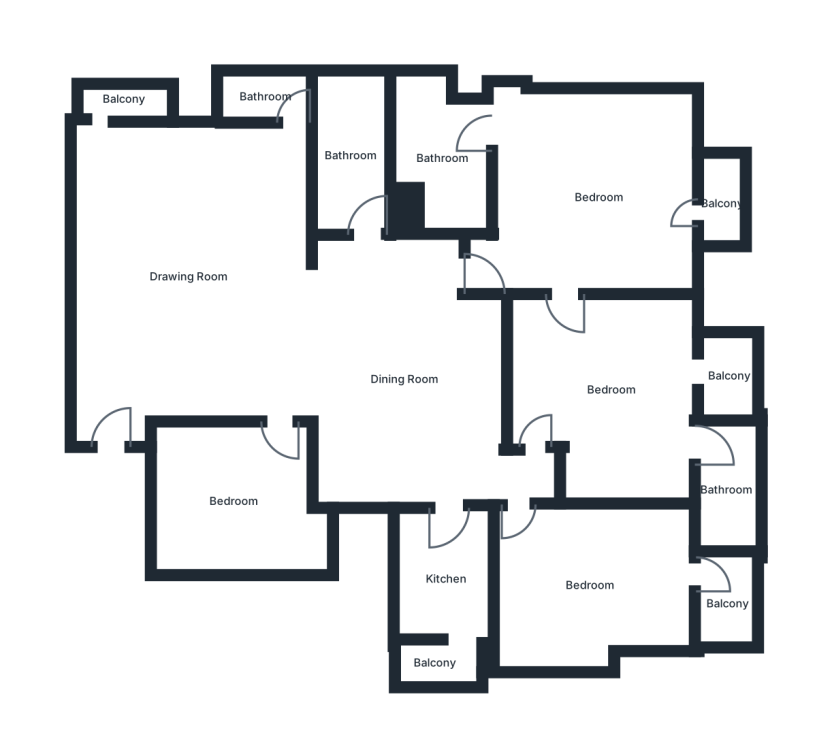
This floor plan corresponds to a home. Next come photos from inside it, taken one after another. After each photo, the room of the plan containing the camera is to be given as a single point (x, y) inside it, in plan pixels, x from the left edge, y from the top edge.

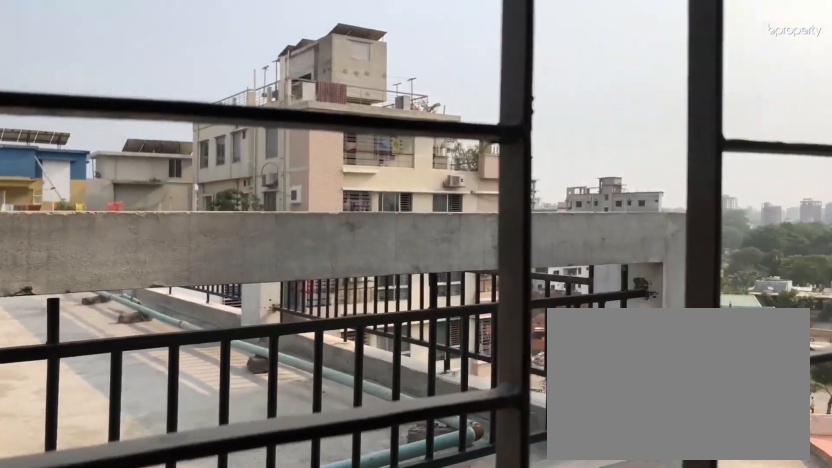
(719, 202)
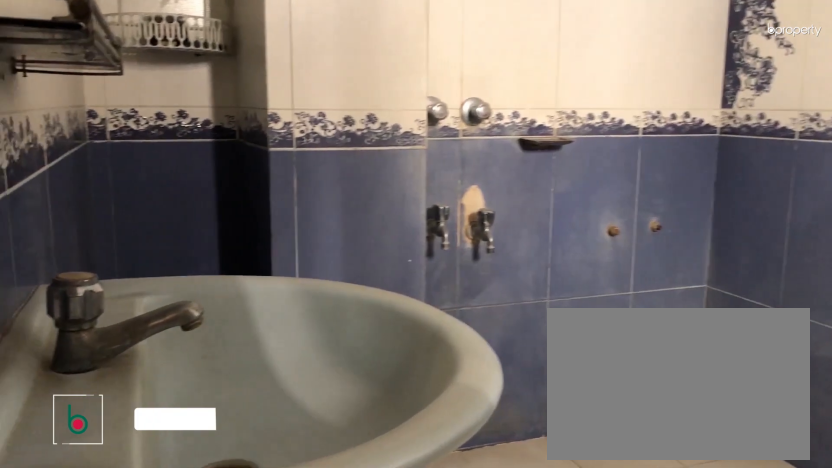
(442, 158)
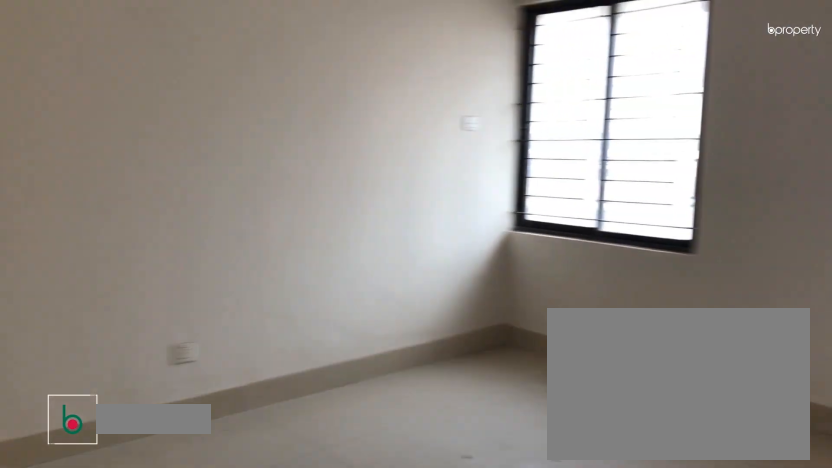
(611, 390)
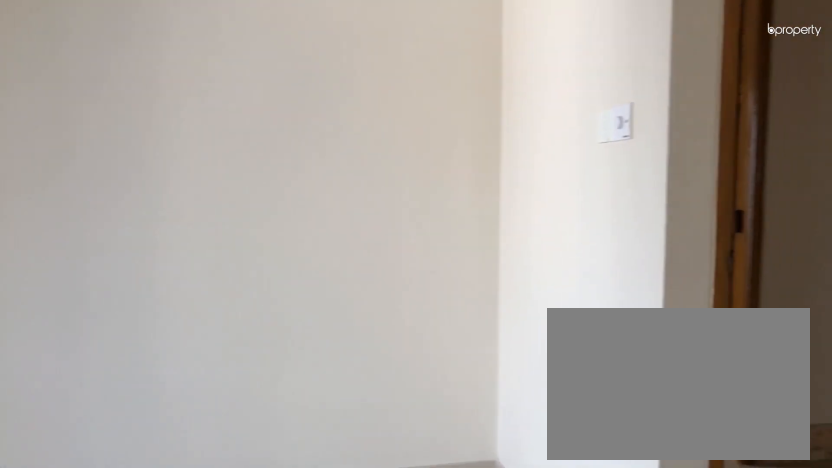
(611, 390)
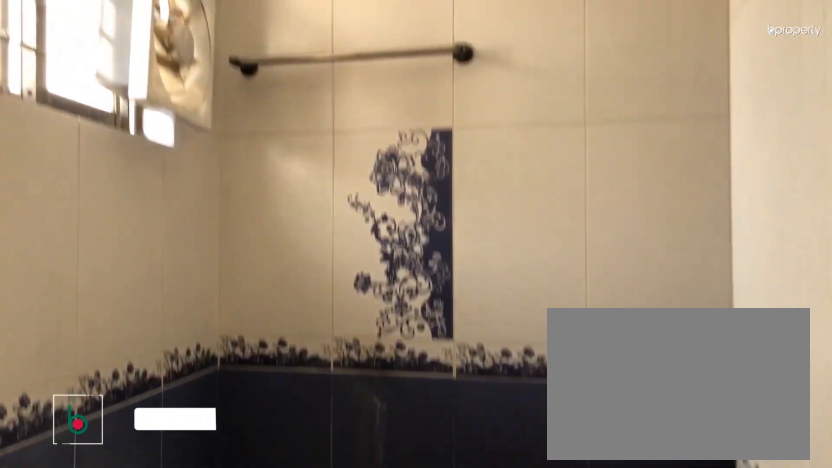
(726, 488)
